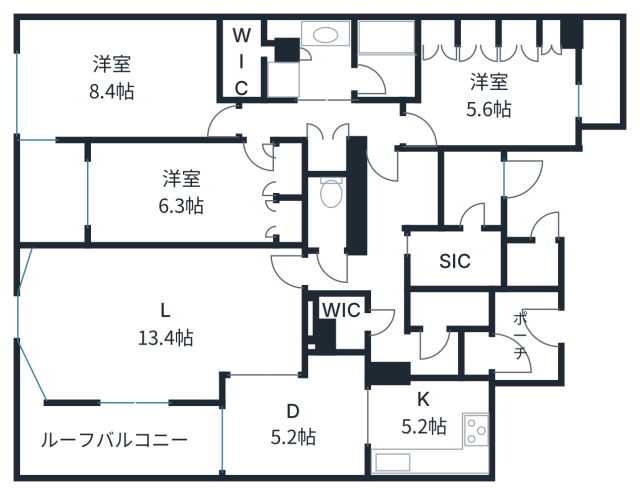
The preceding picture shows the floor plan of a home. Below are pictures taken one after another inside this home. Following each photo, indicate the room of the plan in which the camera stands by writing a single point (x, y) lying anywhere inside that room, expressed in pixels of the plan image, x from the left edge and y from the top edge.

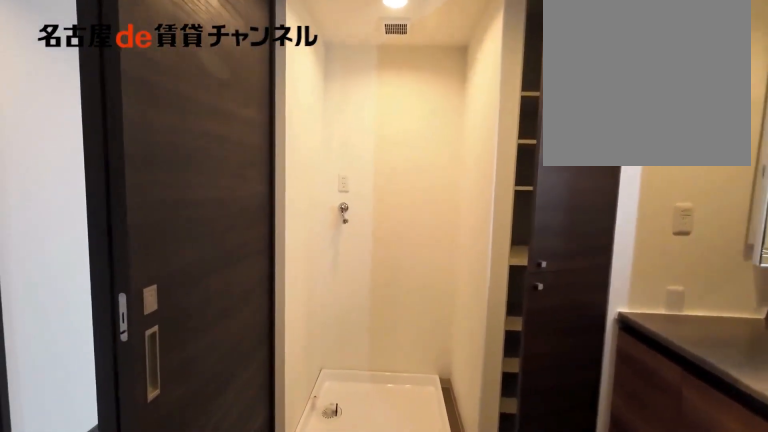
(316, 64)
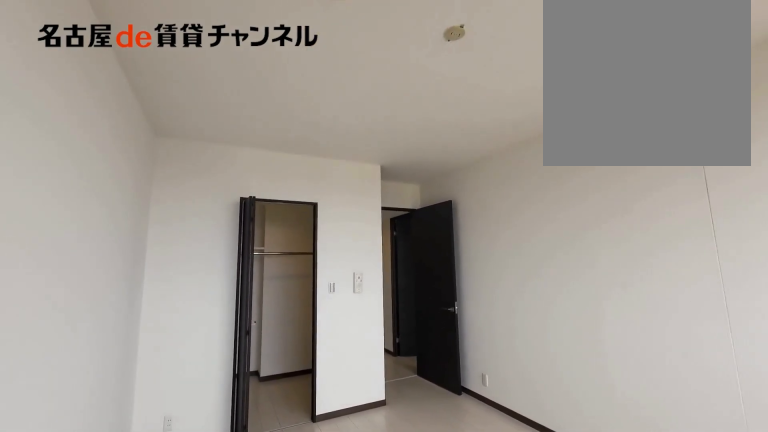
(125, 80)
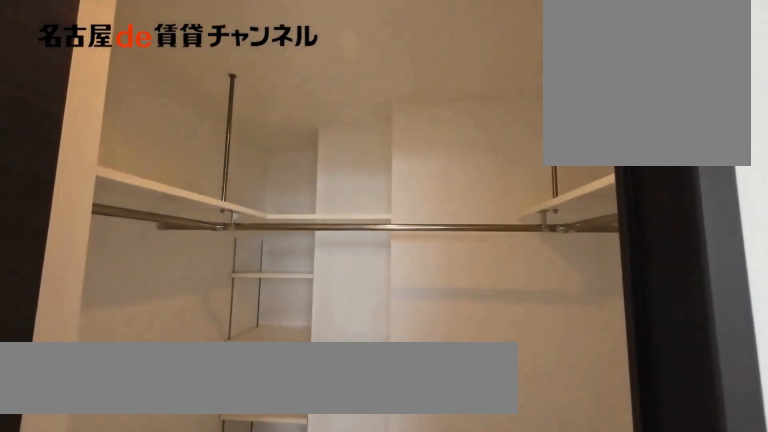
(250, 54)
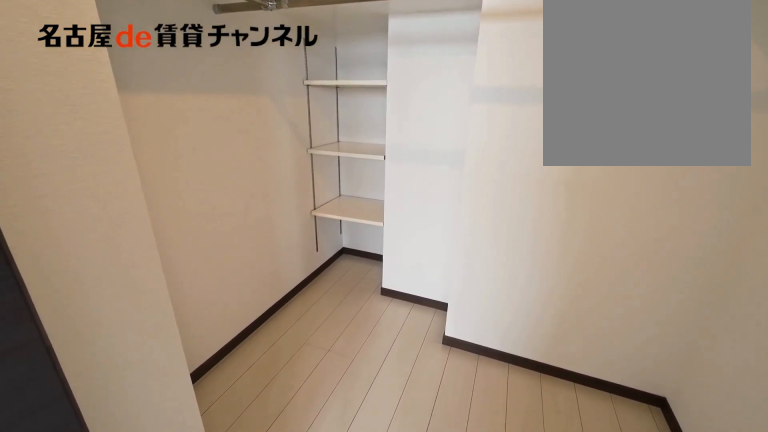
(250, 54)
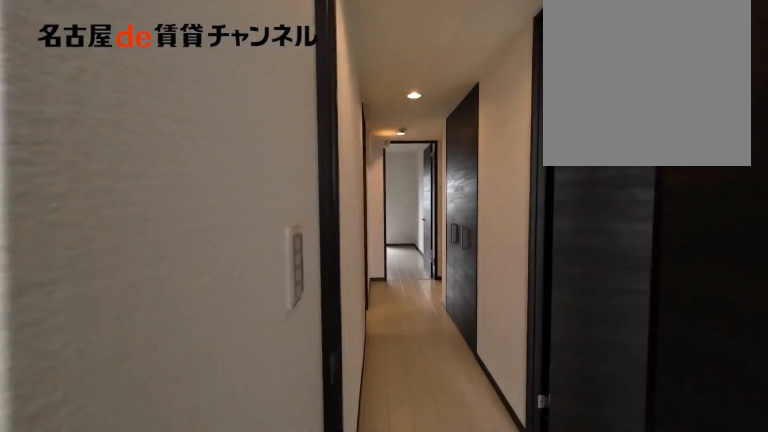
(124, 80)
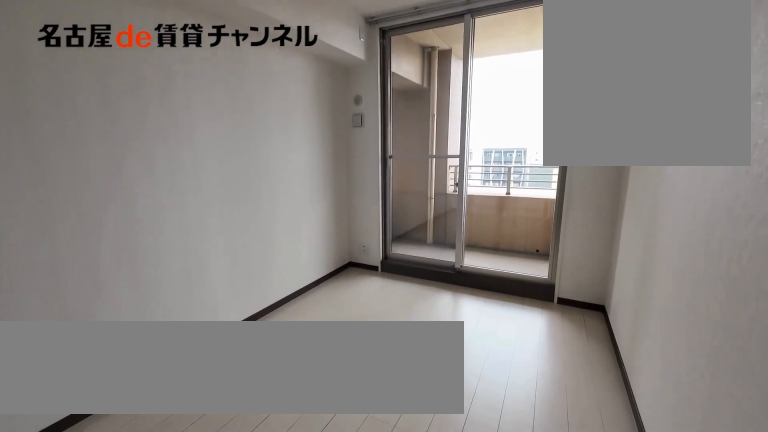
(195, 192)
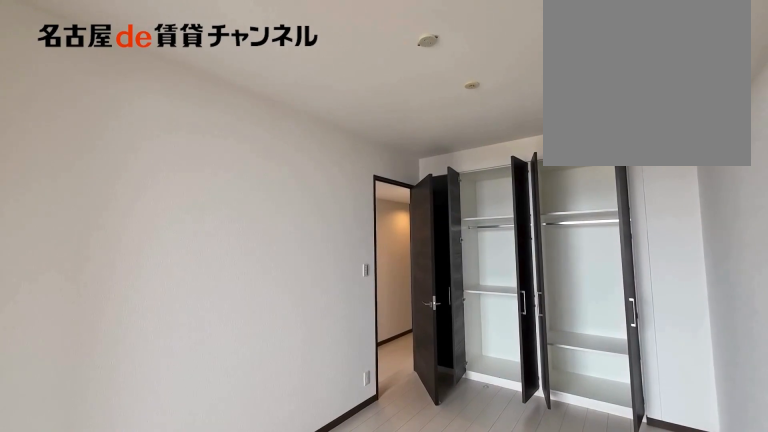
(195, 192)
